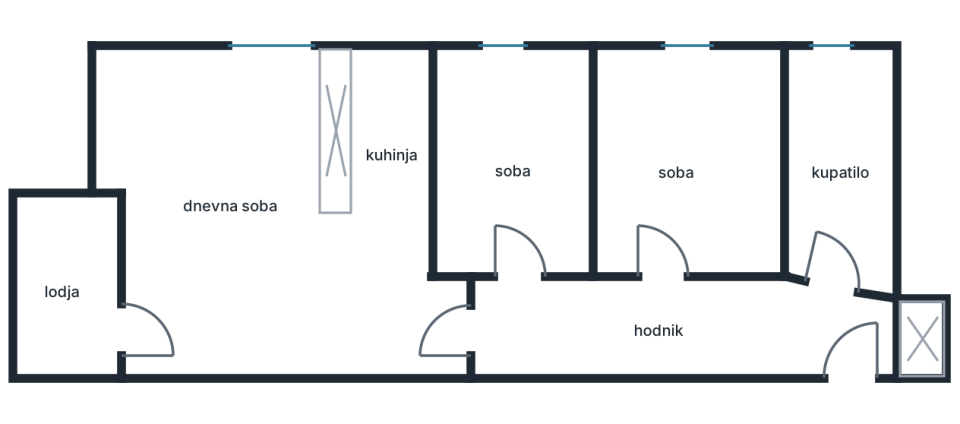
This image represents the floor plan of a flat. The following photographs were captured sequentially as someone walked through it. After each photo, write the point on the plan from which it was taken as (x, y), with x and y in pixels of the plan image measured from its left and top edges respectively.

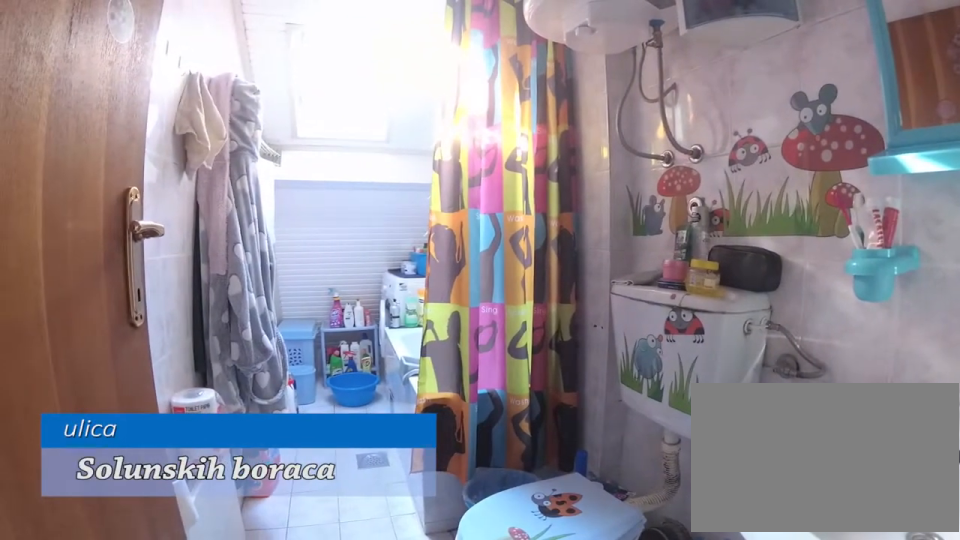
(831, 286)
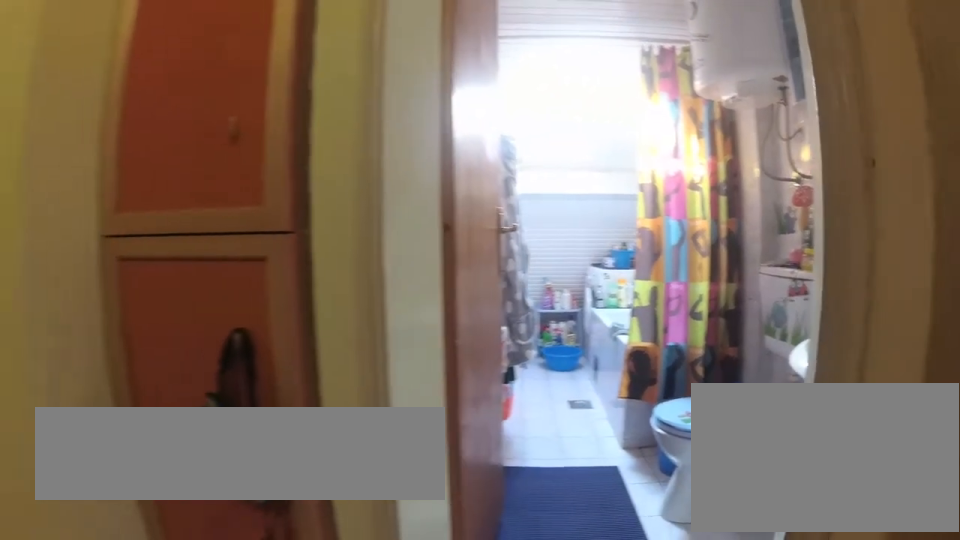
(837, 318)
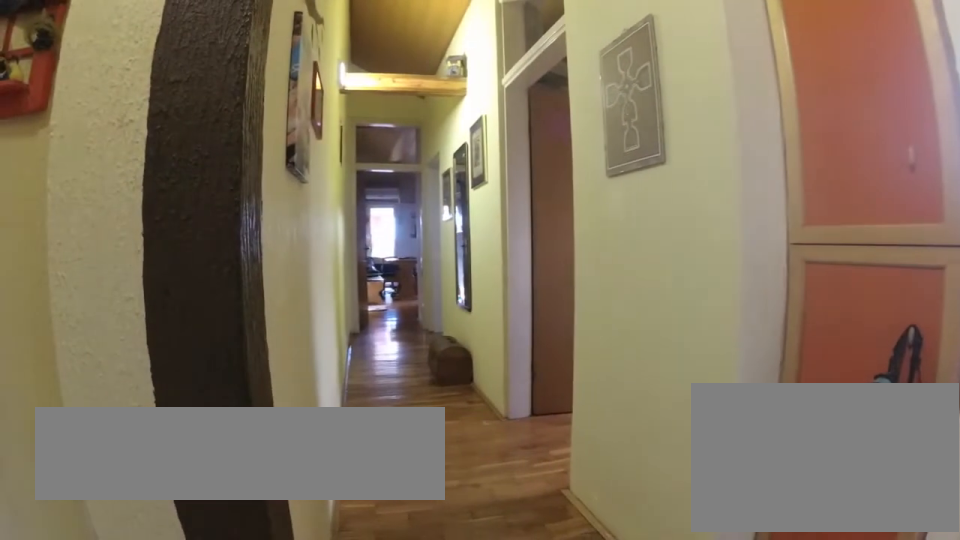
(869, 325)
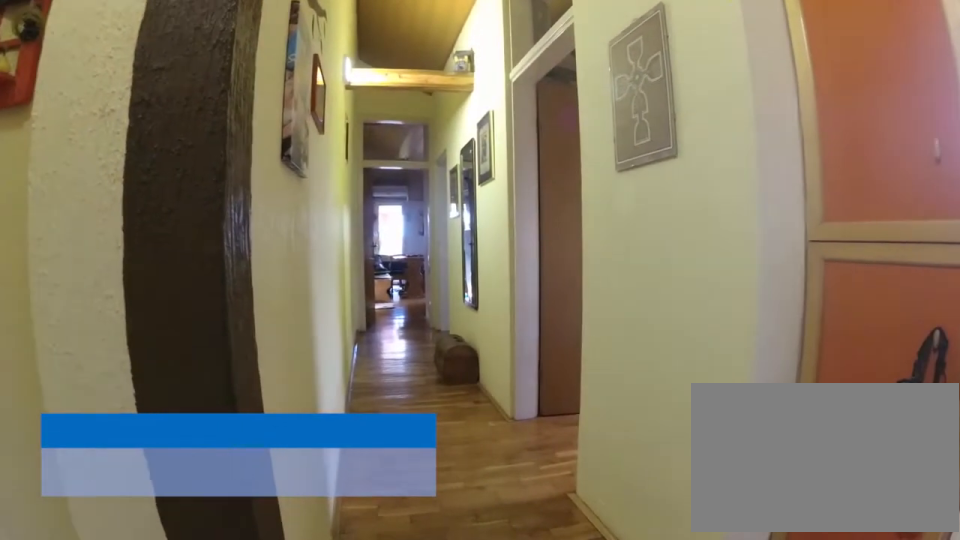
(869, 326)
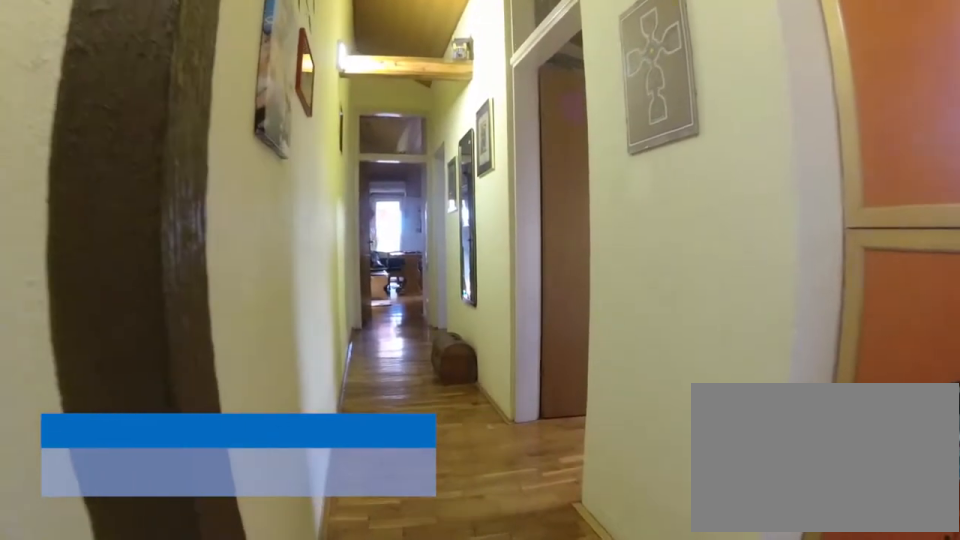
(862, 326)
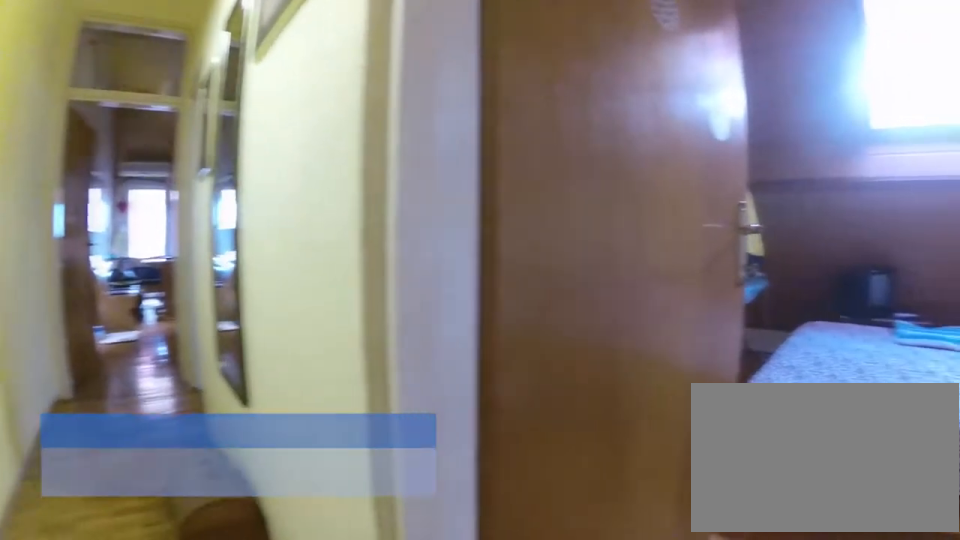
(700, 326)
